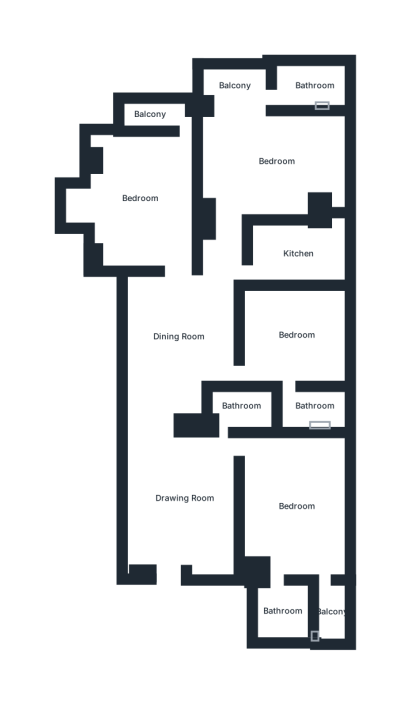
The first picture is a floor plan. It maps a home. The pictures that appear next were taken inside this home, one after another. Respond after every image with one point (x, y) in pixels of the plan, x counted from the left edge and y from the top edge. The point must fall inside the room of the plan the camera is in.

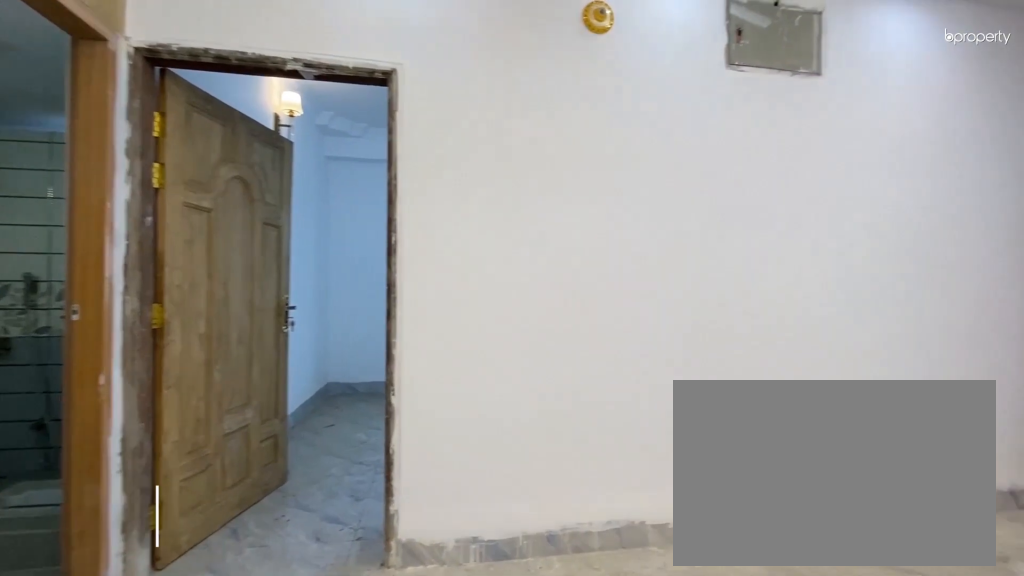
(182, 499)
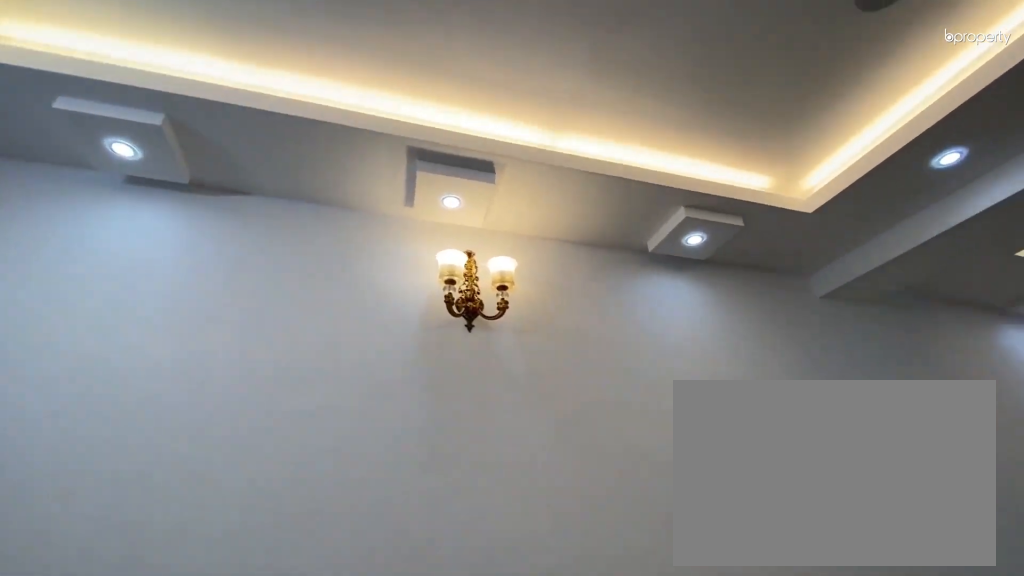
(182, 499)
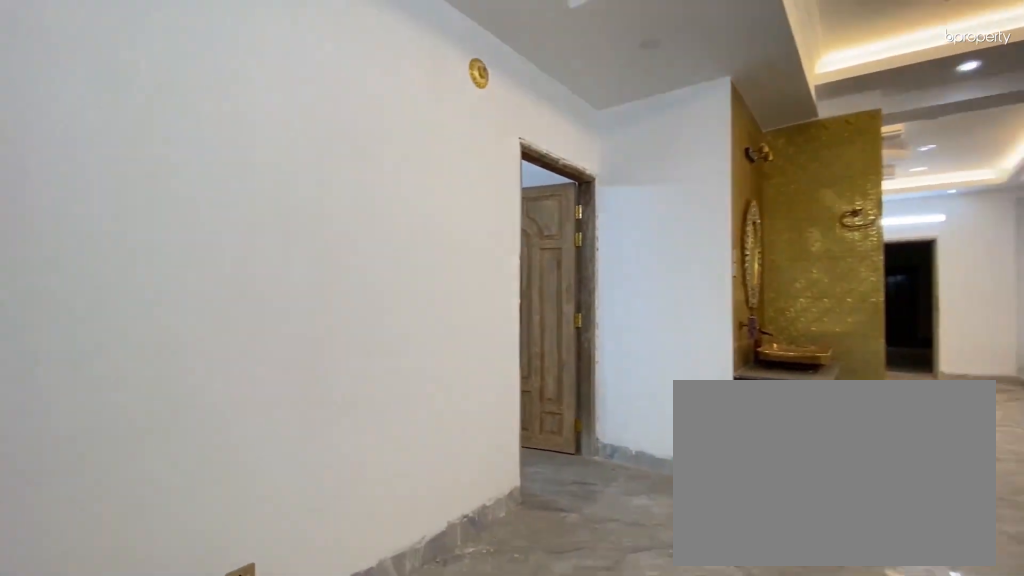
(177, 336)
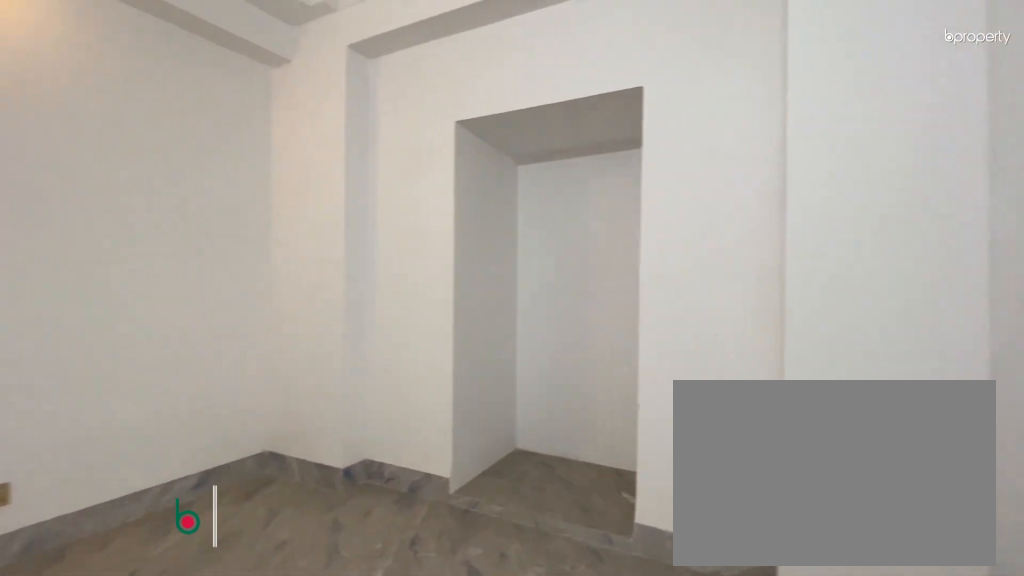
(141, 200)
